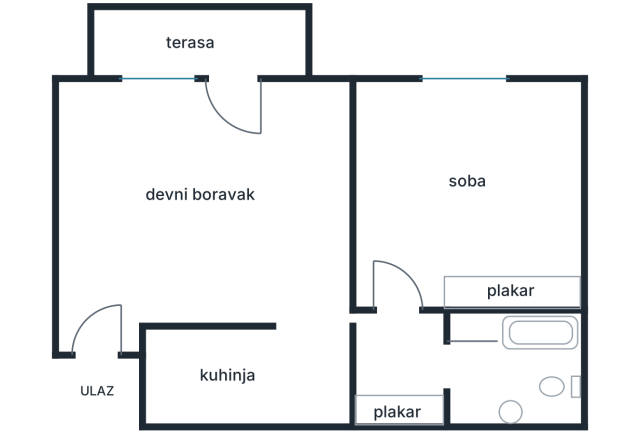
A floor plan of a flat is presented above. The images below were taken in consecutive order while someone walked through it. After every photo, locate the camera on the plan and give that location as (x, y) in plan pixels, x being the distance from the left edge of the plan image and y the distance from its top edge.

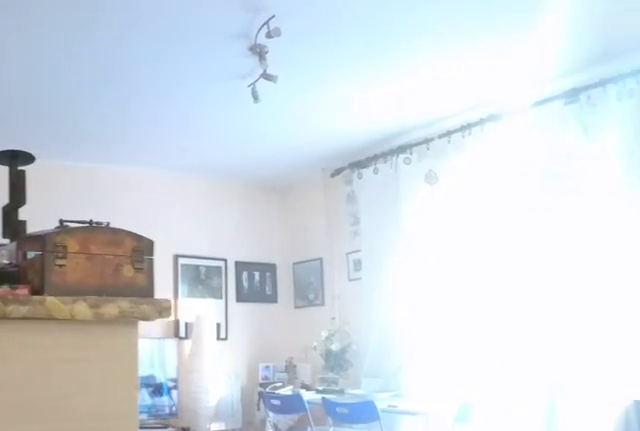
(315, 351)
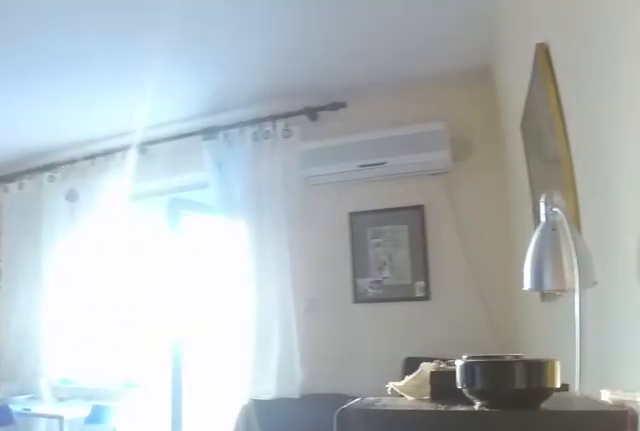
(311, 350)
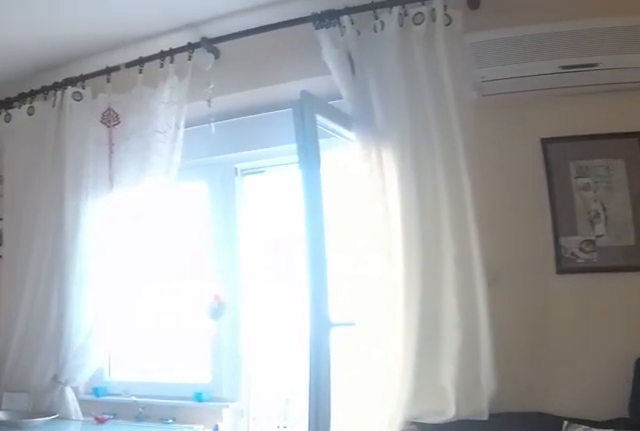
(251, 250)
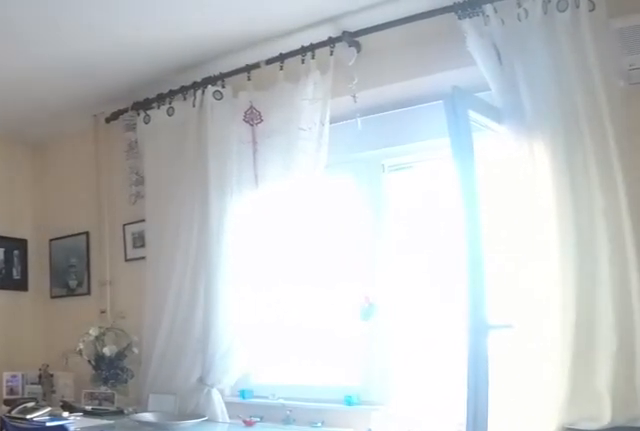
(253, 247)
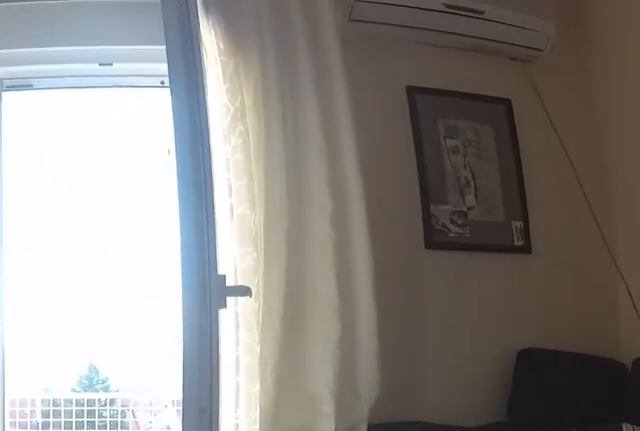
(239, 210)
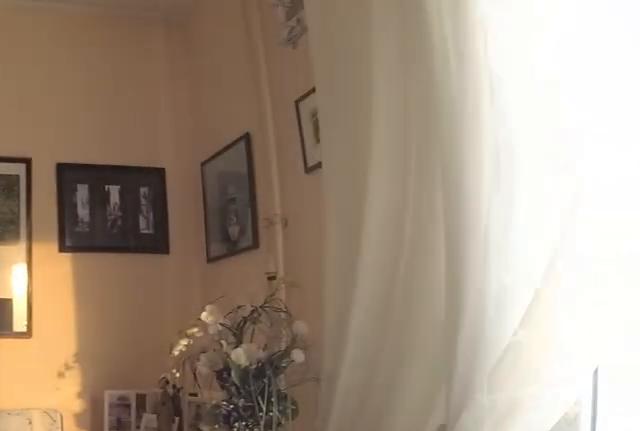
(253, 115)
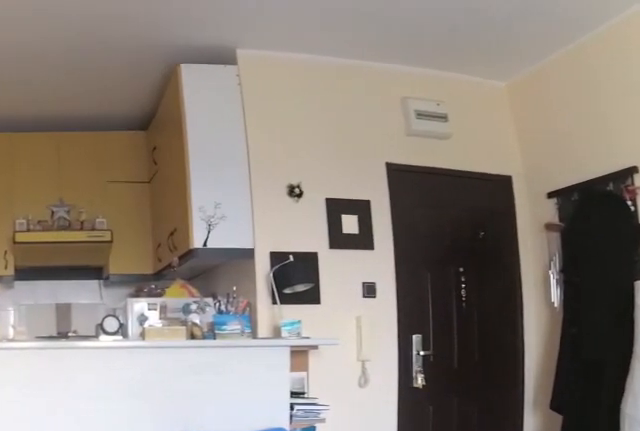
(245, 96)
